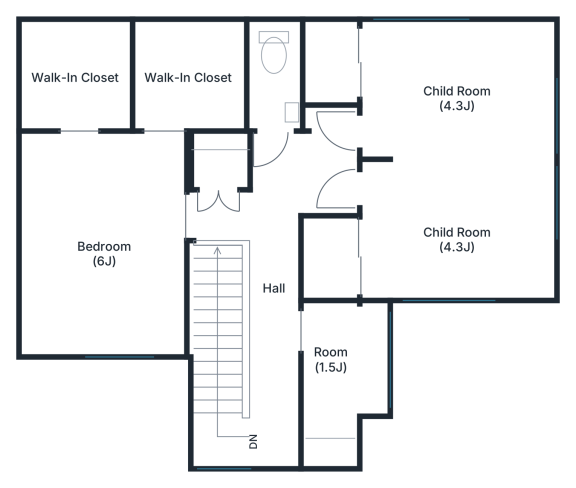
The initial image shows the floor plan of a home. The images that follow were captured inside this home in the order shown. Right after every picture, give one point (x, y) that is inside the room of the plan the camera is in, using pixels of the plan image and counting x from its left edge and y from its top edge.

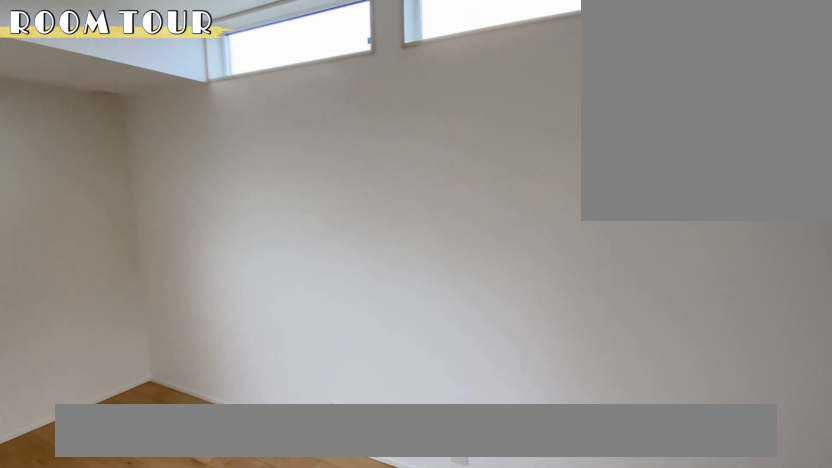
(446, 167)
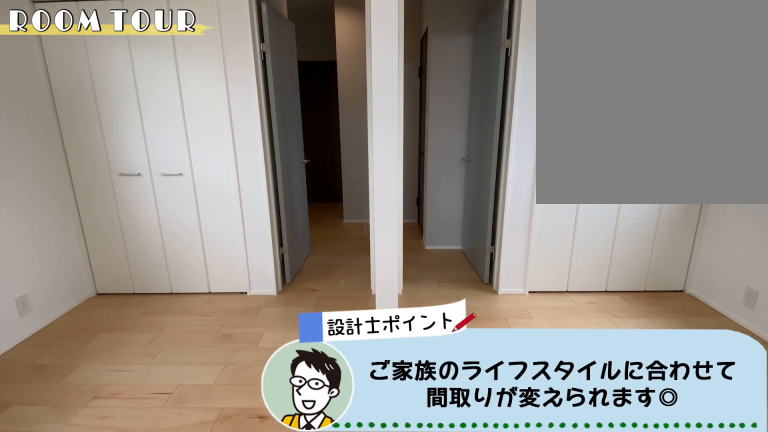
(446, 167)
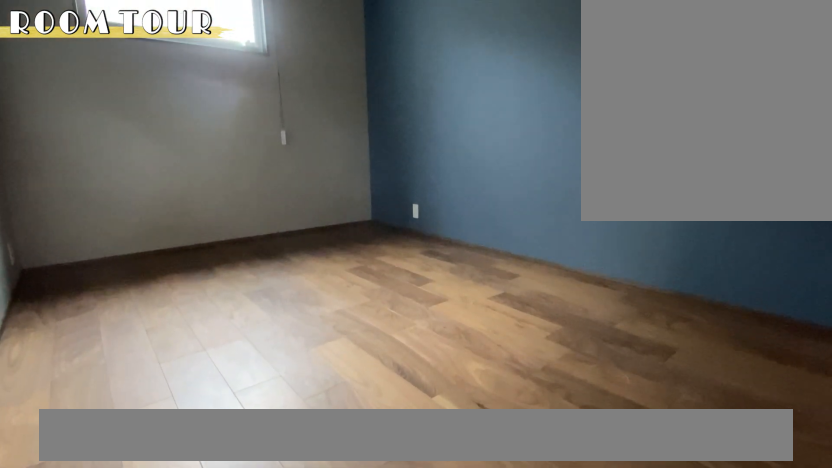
(111, 248)
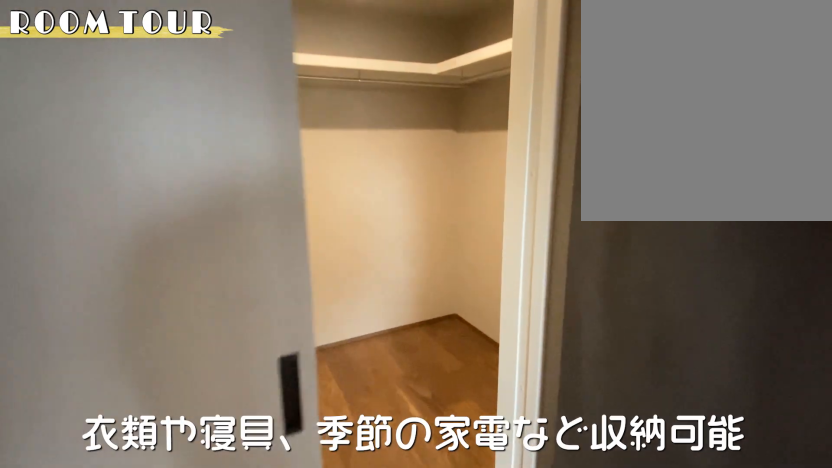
(178, 90)
